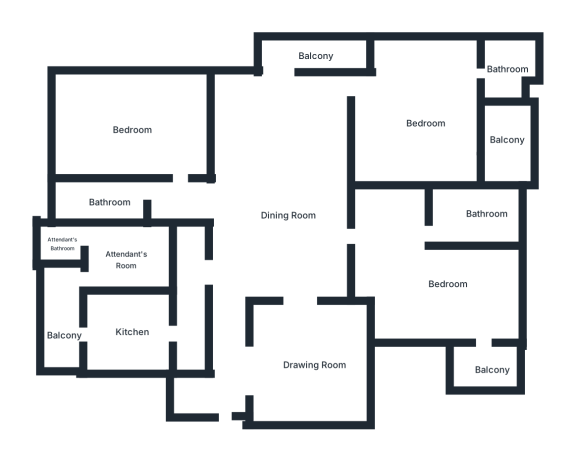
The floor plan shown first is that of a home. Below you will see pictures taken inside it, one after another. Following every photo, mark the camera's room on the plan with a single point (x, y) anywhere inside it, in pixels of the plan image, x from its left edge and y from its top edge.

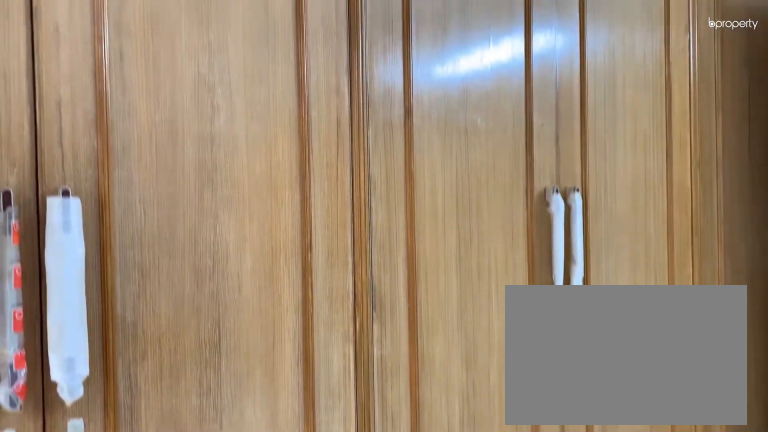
(131, 131)
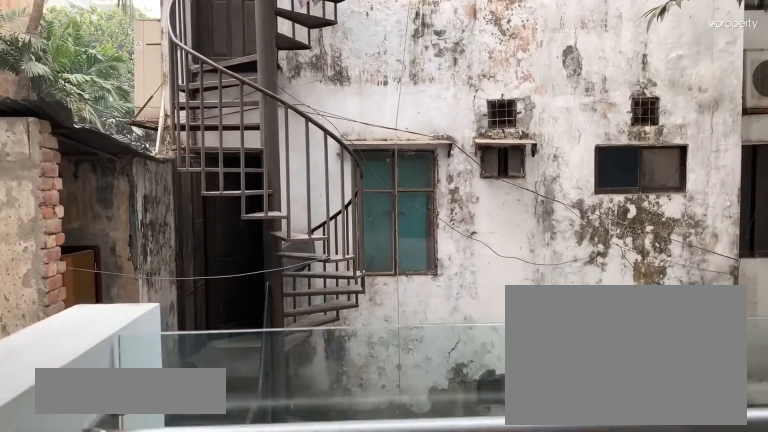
(312, 54)
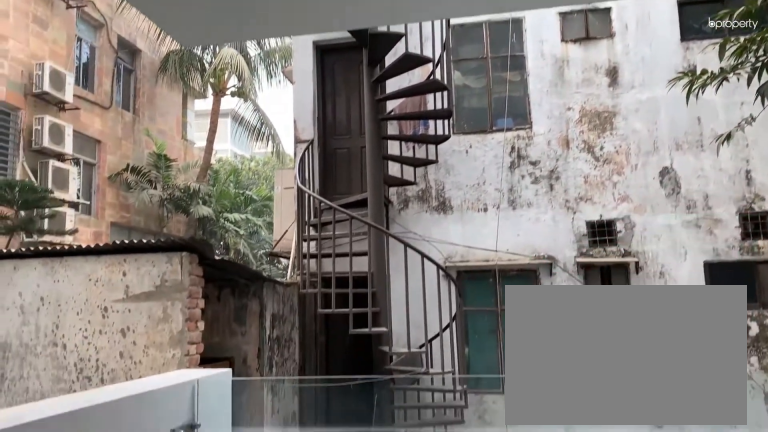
(312, 54)
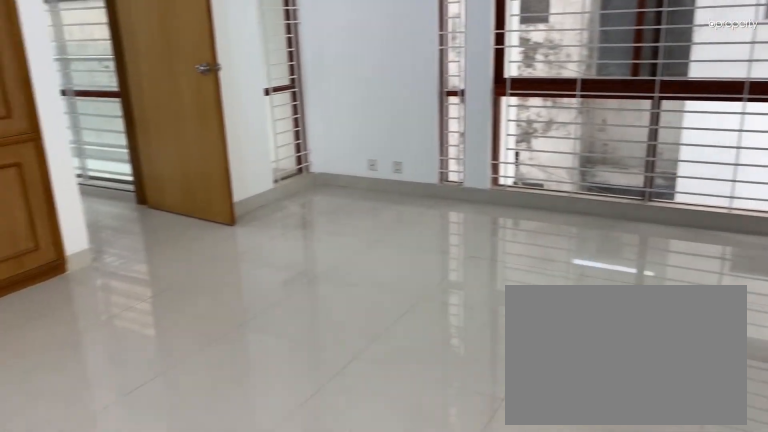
(427, 121)
